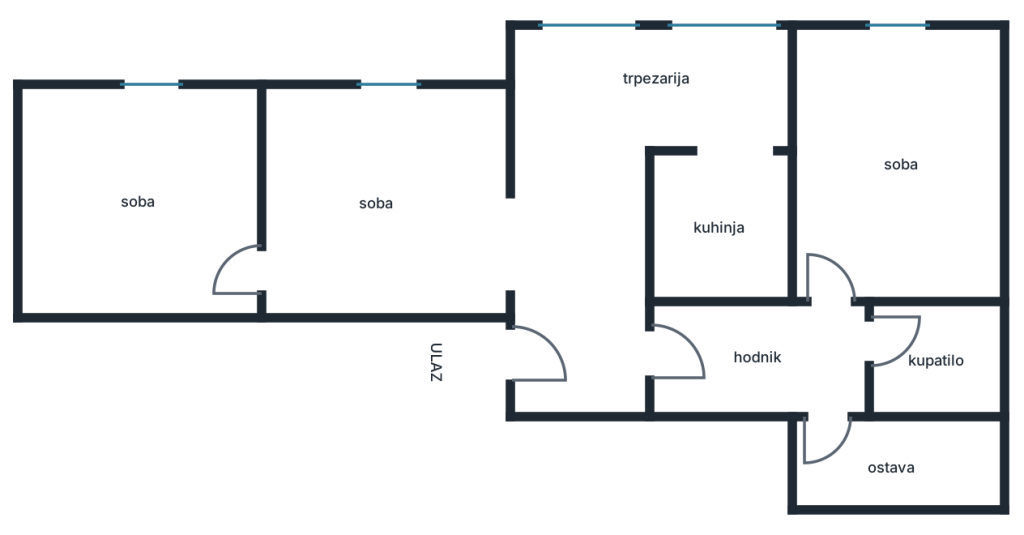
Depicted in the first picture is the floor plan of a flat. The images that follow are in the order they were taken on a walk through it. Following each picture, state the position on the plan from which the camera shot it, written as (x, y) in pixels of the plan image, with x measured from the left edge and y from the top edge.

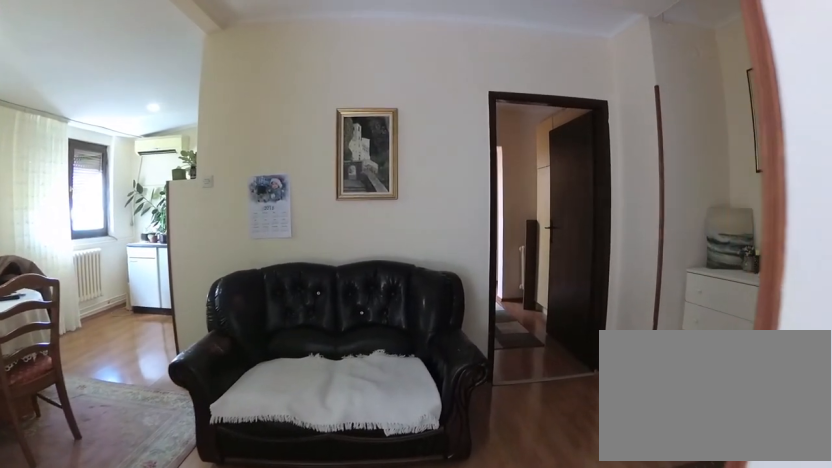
(503, 278)
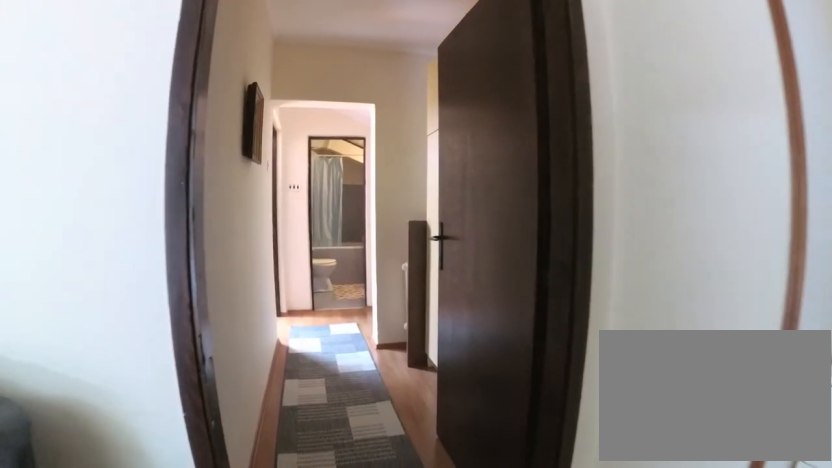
(590, 339)
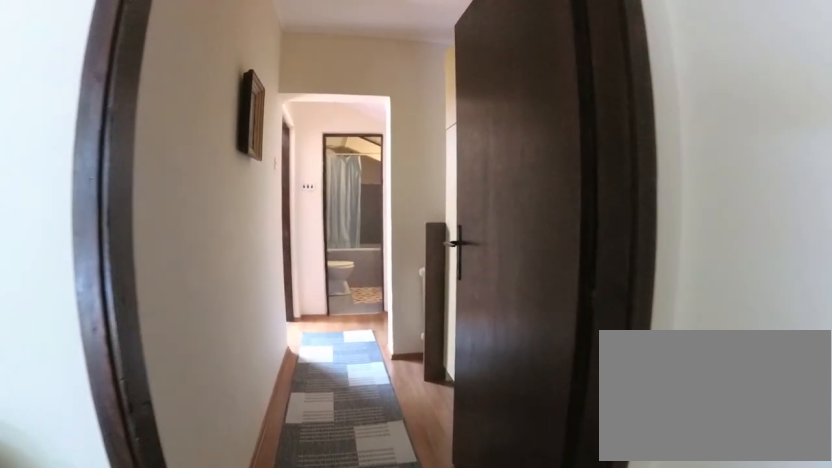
(602, 345)
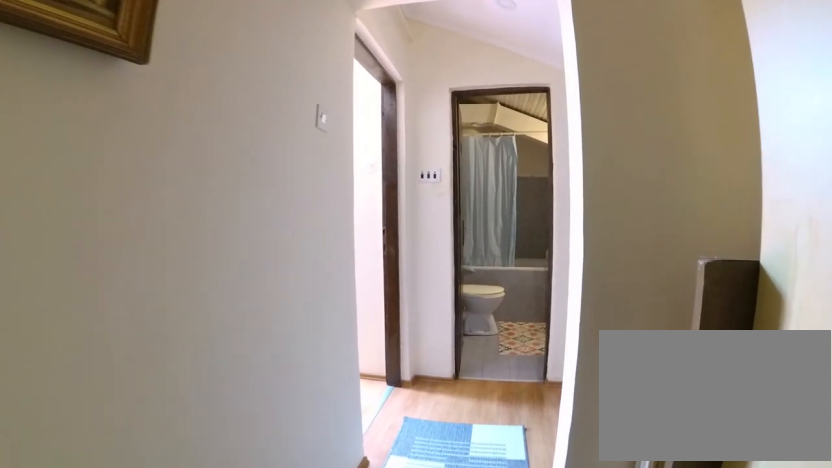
(680, 350)
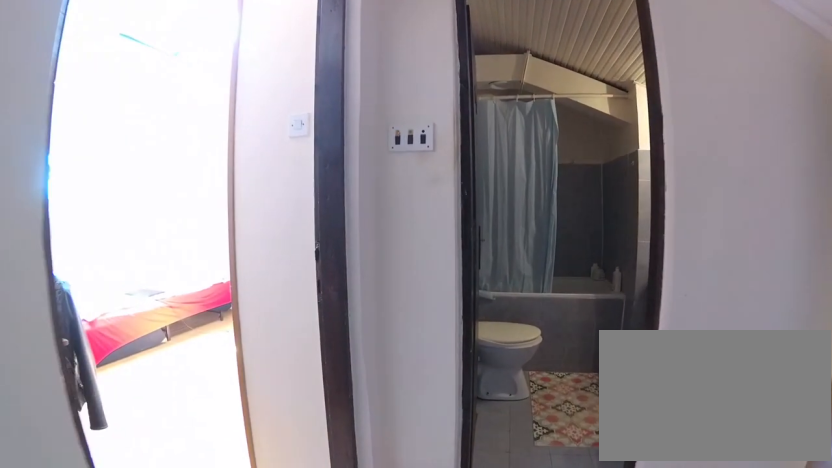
(747, 356)
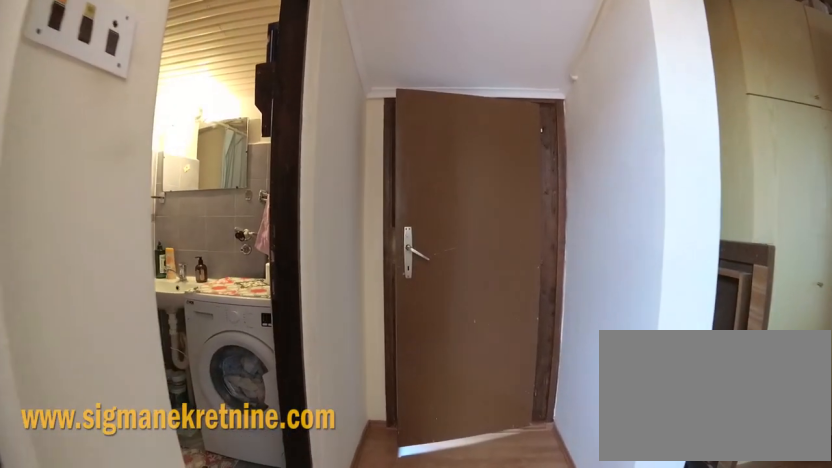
(843, 242)
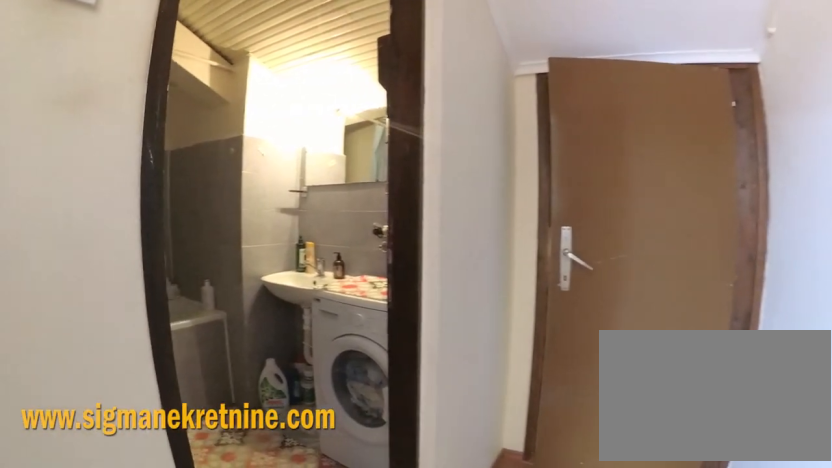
(843, 292)
